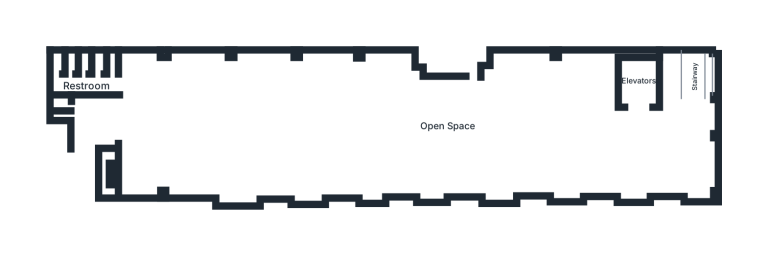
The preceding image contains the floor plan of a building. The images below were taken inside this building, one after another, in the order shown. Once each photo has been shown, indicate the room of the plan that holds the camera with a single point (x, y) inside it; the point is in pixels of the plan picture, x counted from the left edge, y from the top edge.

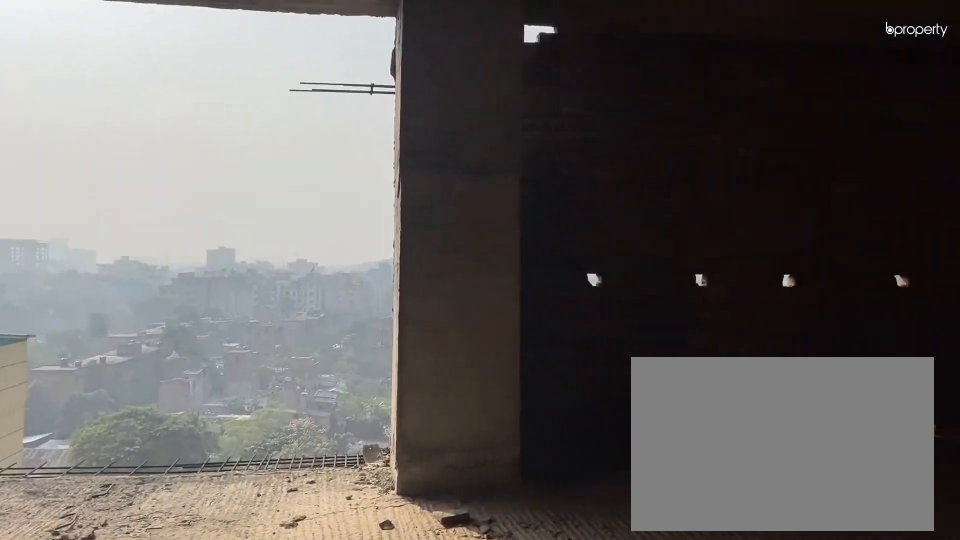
(691, 159)
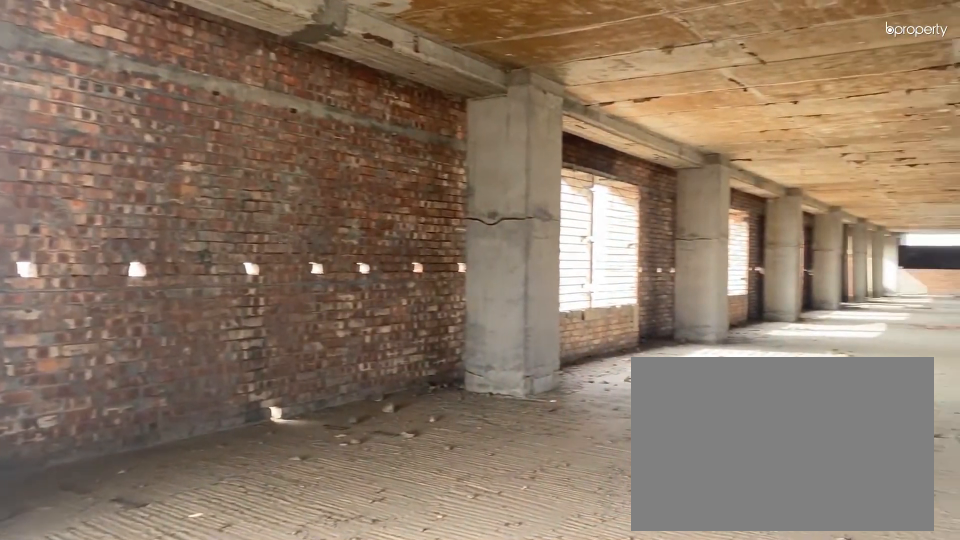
(571, 129)
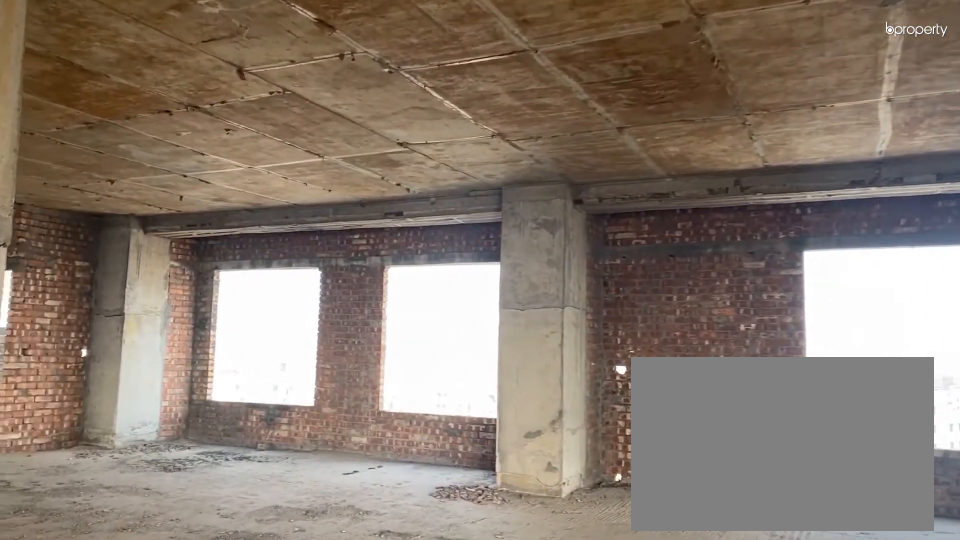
(571, 129)
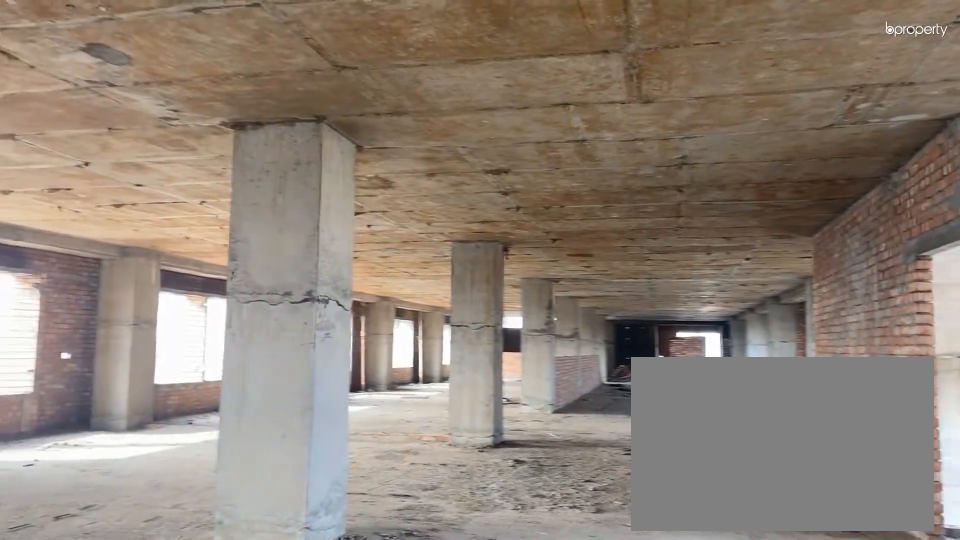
(485, 106)
